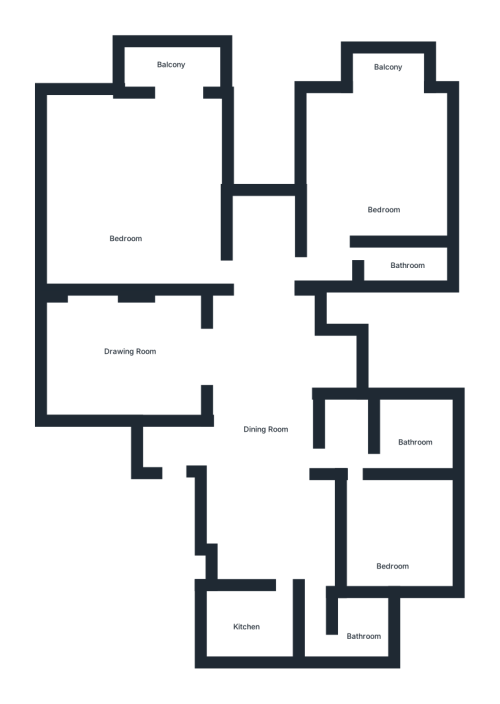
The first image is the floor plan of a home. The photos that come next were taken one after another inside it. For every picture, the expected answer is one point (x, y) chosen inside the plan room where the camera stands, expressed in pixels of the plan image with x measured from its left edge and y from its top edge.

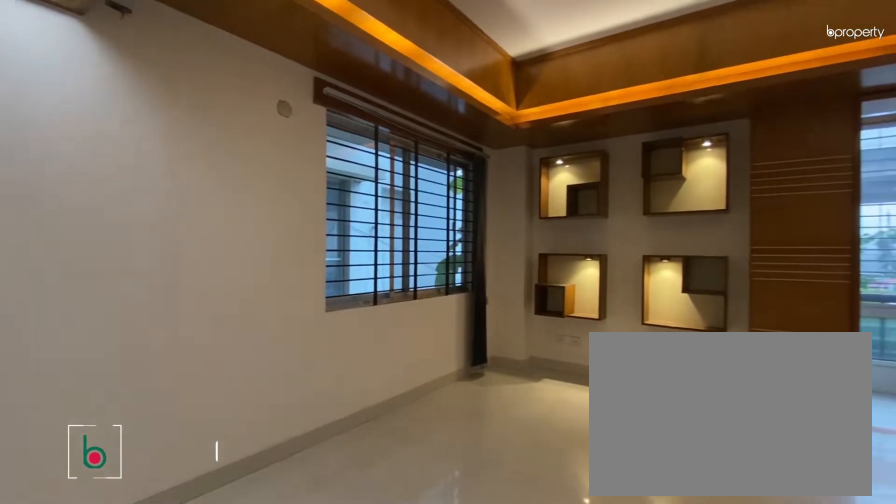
(130, 204)
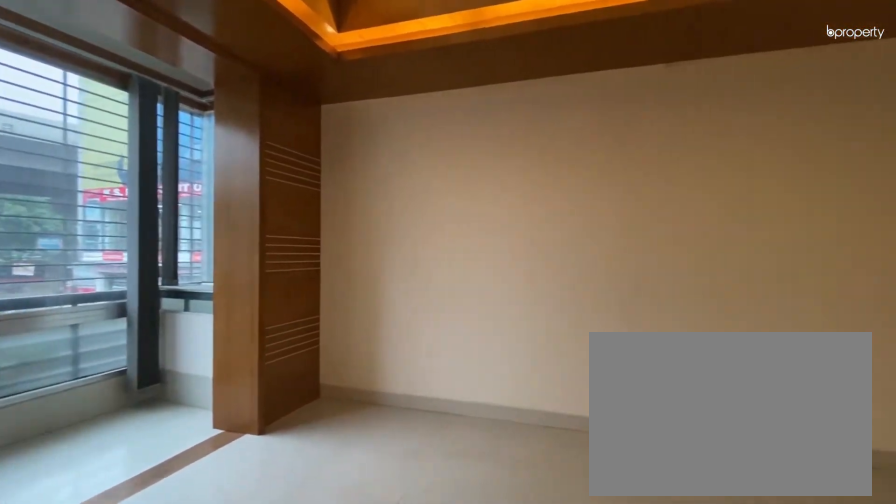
(130, 204)
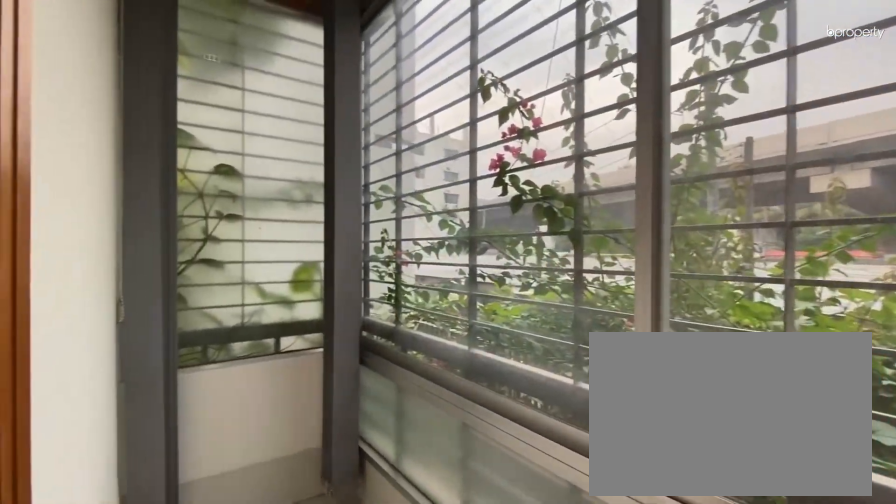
(177, 65)
